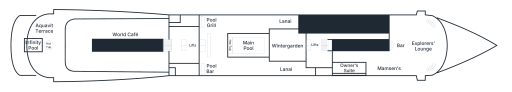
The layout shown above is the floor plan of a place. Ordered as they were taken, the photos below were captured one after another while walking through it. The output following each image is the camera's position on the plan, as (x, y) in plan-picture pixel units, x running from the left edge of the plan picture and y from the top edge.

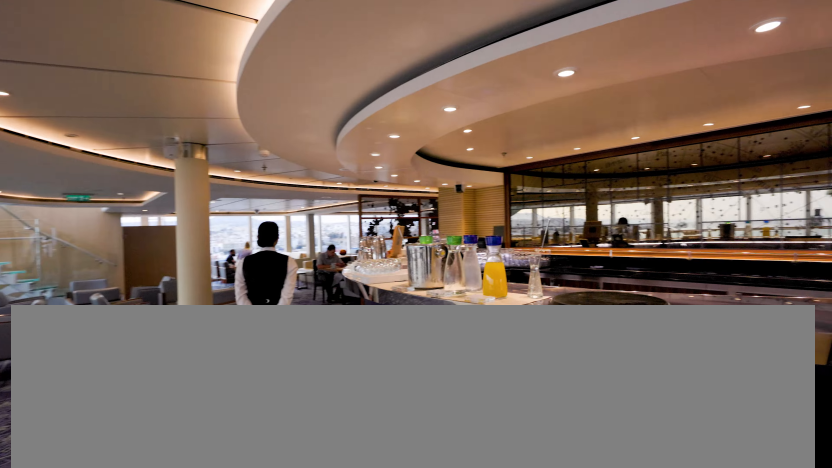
(412, 34)
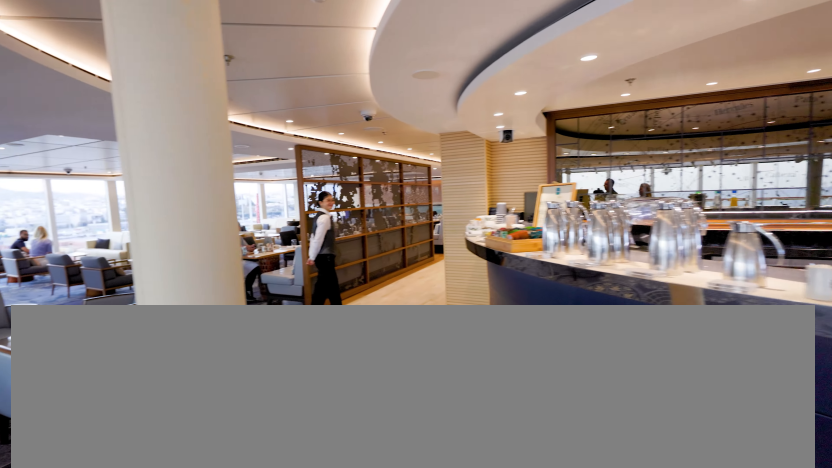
(399, 46)
